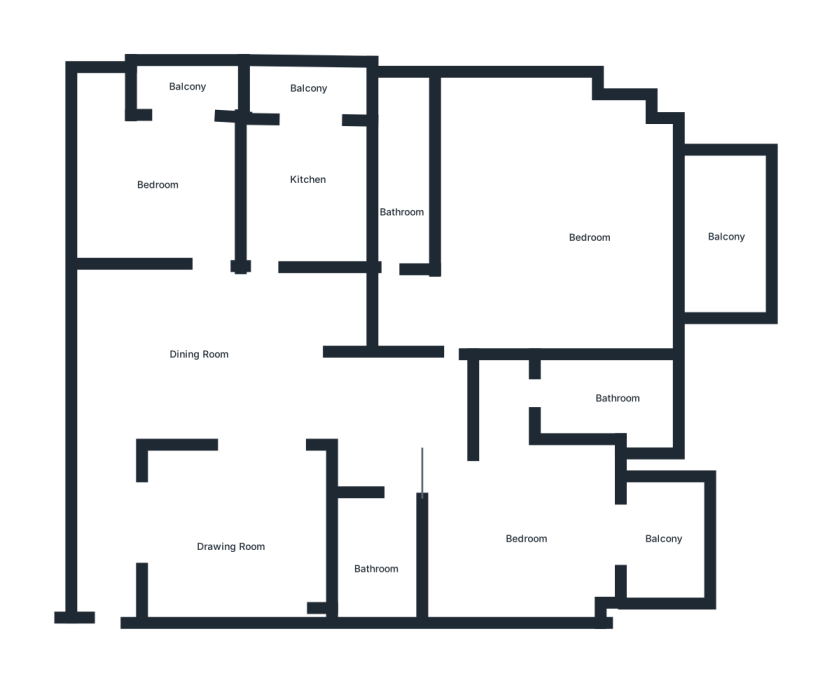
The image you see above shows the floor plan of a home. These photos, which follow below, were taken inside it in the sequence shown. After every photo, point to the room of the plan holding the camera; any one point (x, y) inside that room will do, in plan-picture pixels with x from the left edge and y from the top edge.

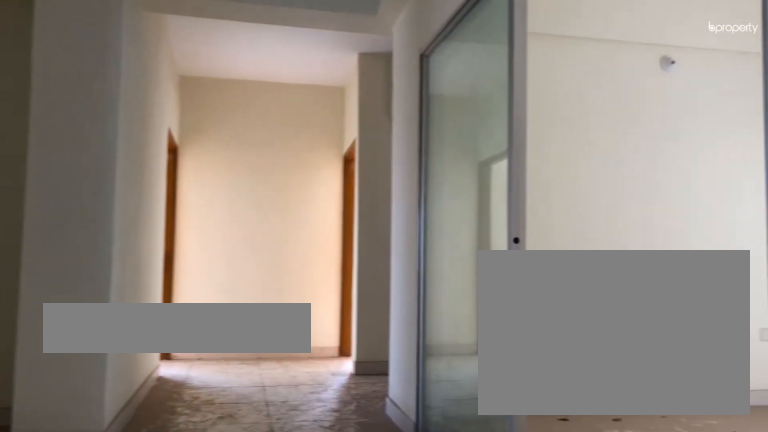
(233, 349)
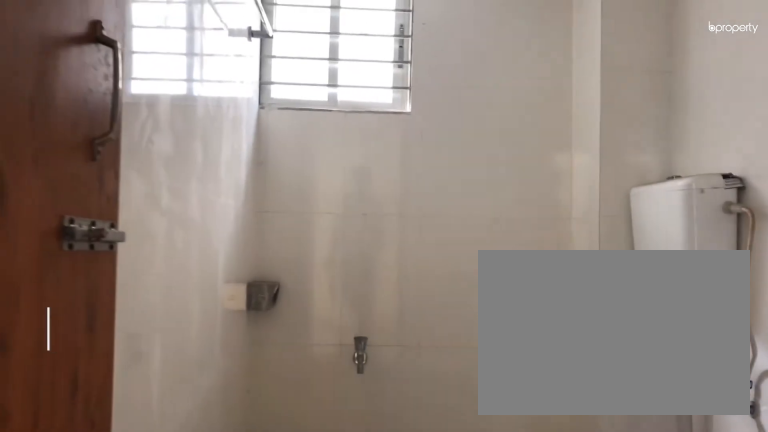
(377, 556)
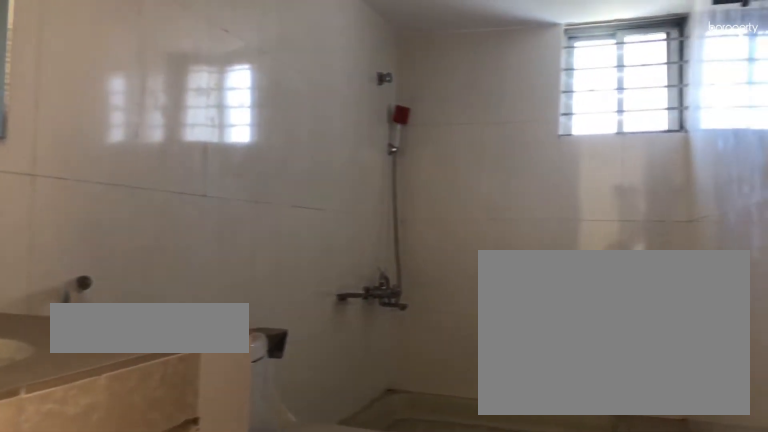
(403, 176)
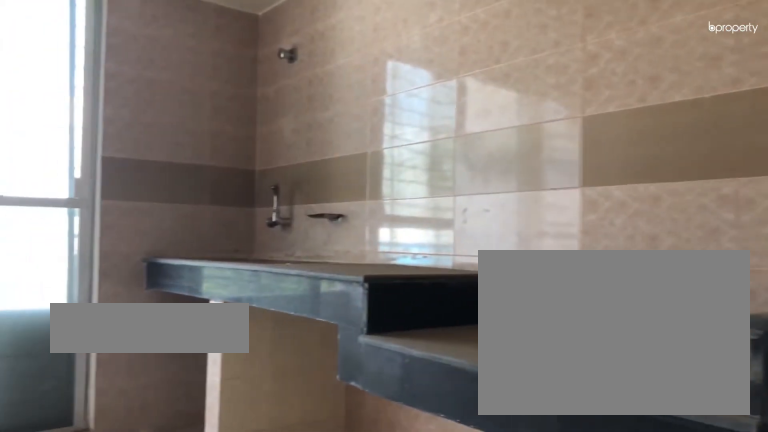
(305, 186)
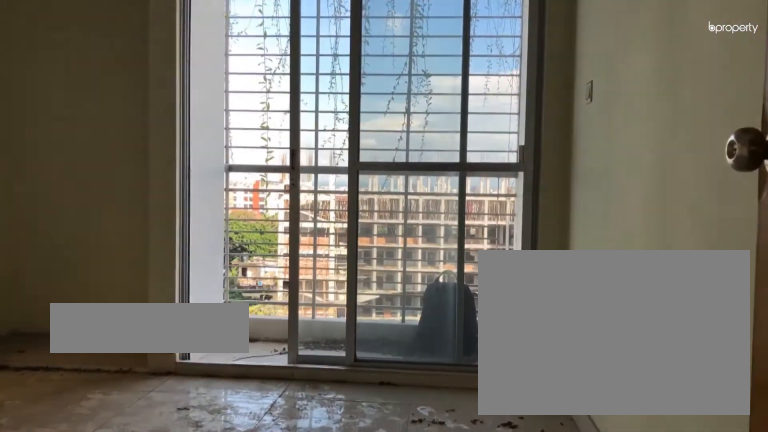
(166, 190)
